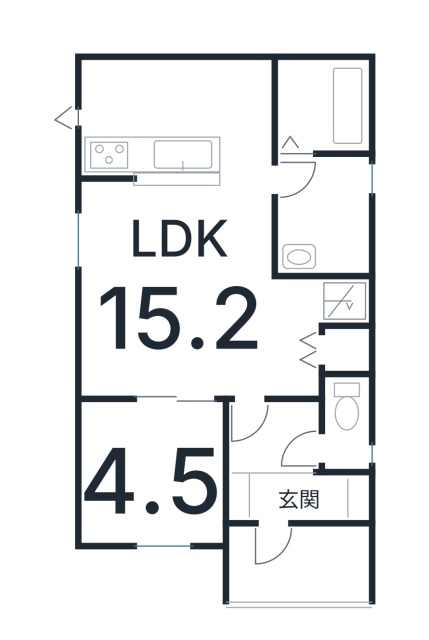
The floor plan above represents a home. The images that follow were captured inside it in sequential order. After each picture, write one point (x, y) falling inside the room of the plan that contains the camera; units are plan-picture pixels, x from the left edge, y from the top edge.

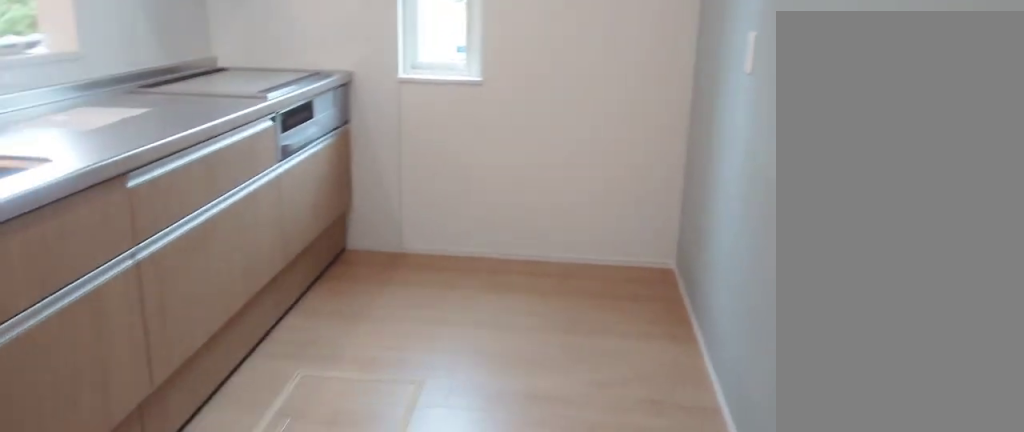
(168, 129)
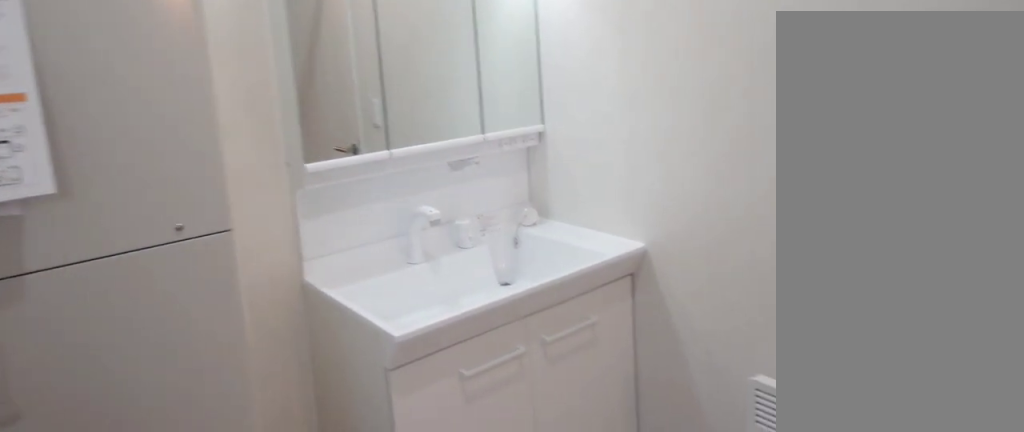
(318, 228)
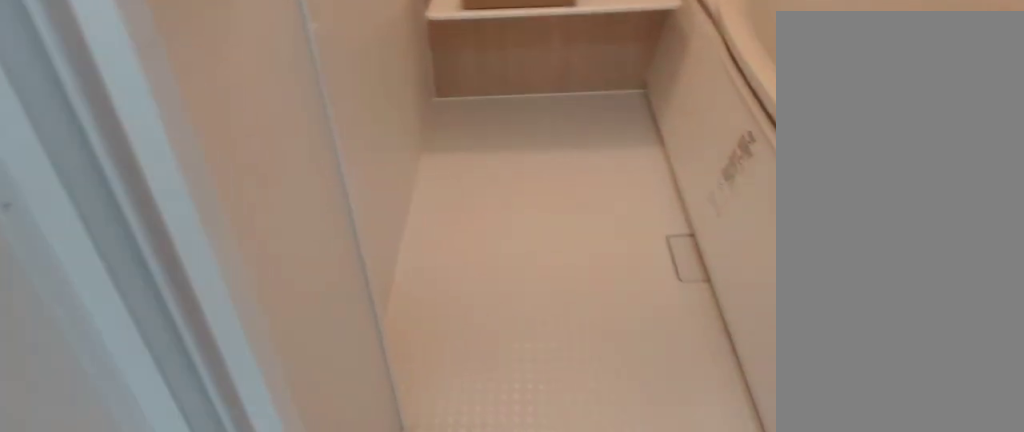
(325, 115)
